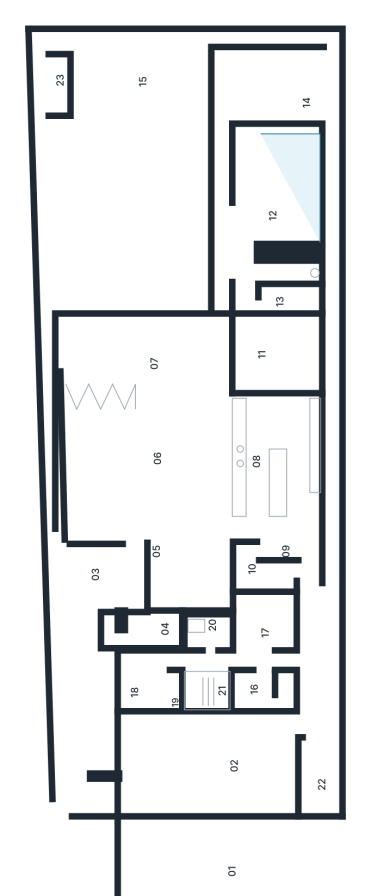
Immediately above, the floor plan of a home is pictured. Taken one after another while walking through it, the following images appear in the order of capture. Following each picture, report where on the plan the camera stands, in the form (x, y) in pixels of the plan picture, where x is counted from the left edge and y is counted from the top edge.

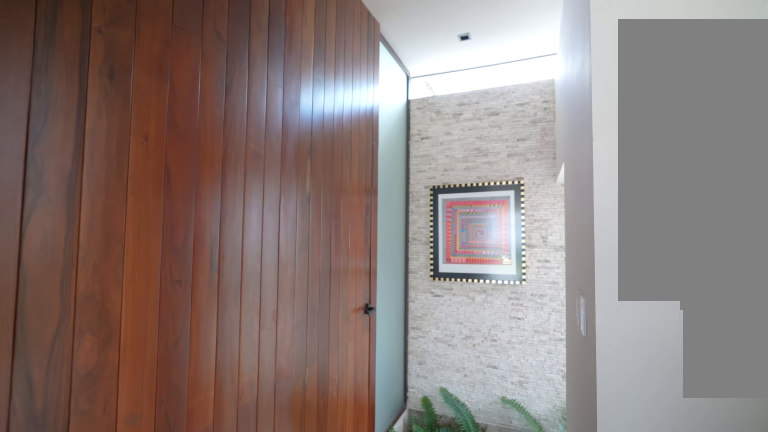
(117, 575)
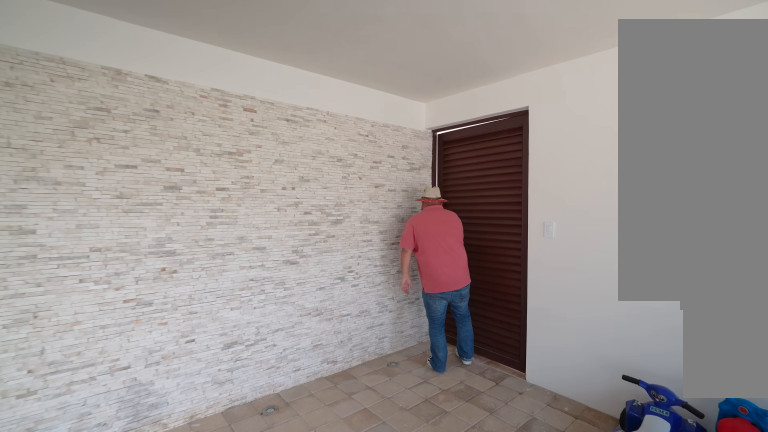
(229, 793)
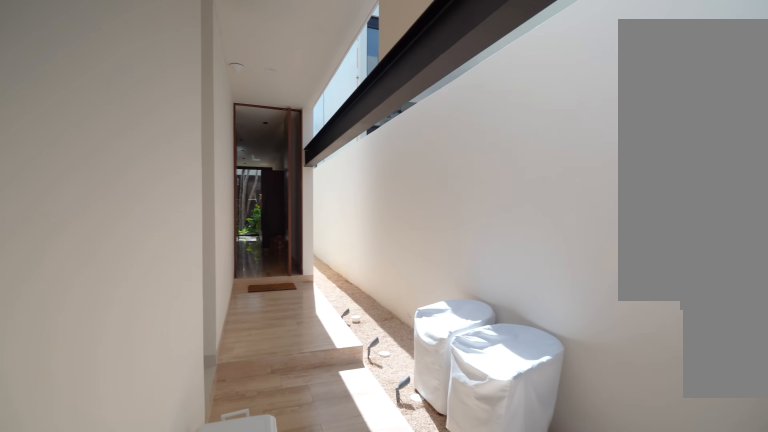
(296, 725)
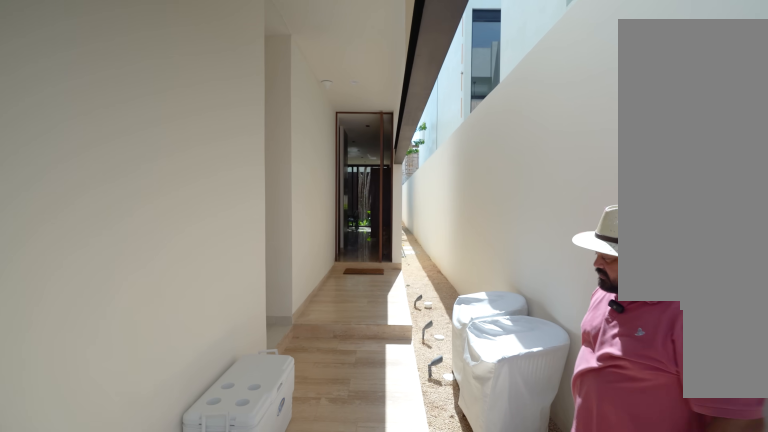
(329, 701)
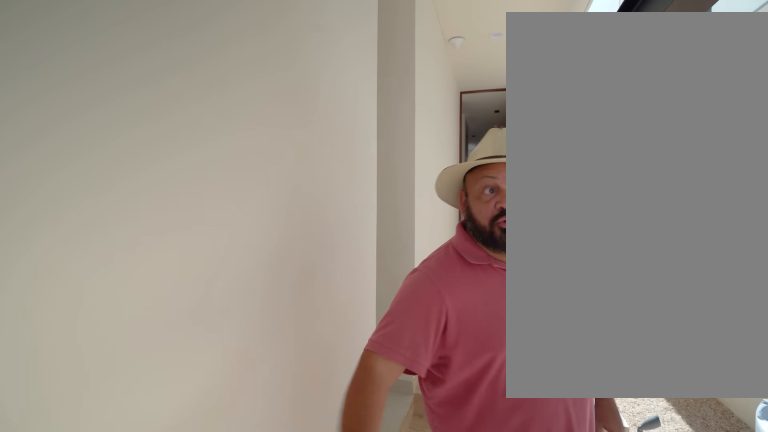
(311, 684)
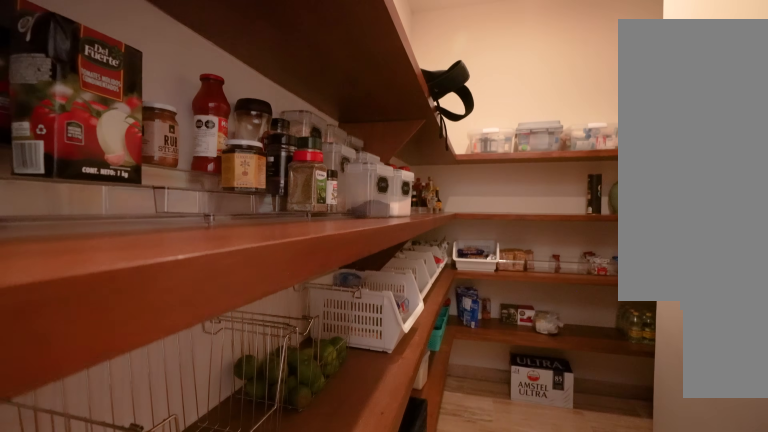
(268, 575)
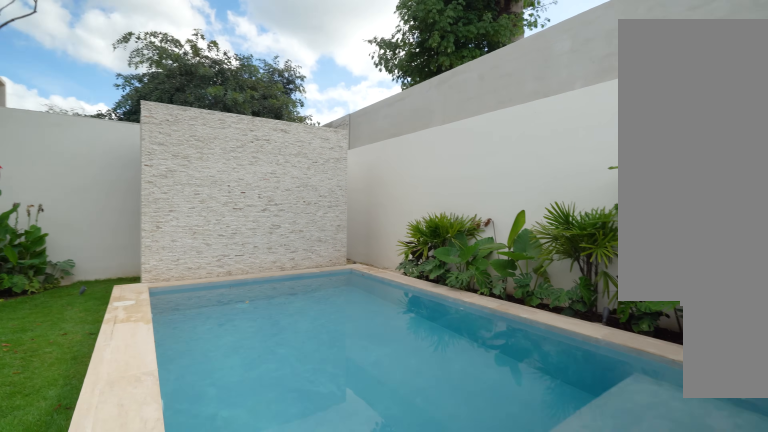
(213, 88)
